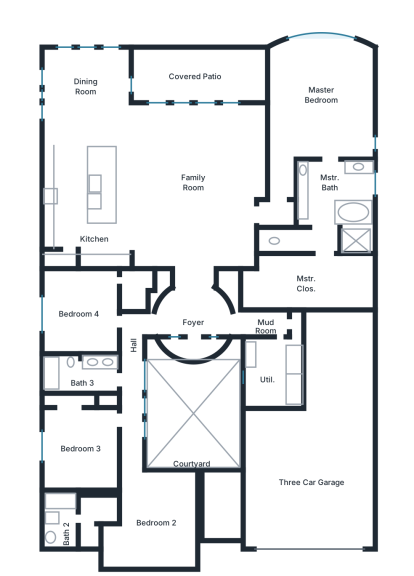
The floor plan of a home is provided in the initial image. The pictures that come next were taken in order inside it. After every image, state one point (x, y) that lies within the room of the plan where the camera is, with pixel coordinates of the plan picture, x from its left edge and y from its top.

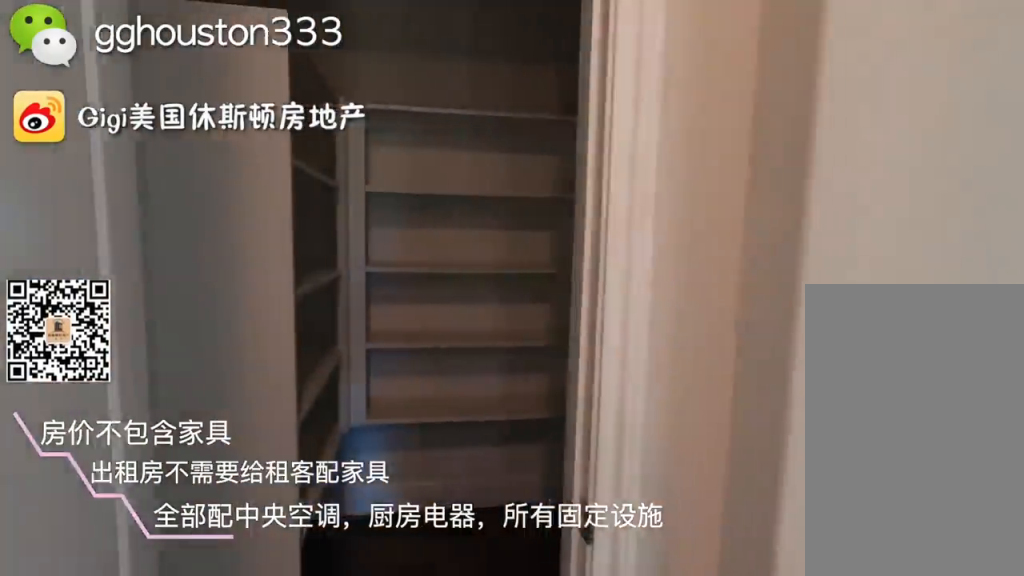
(141, 286)
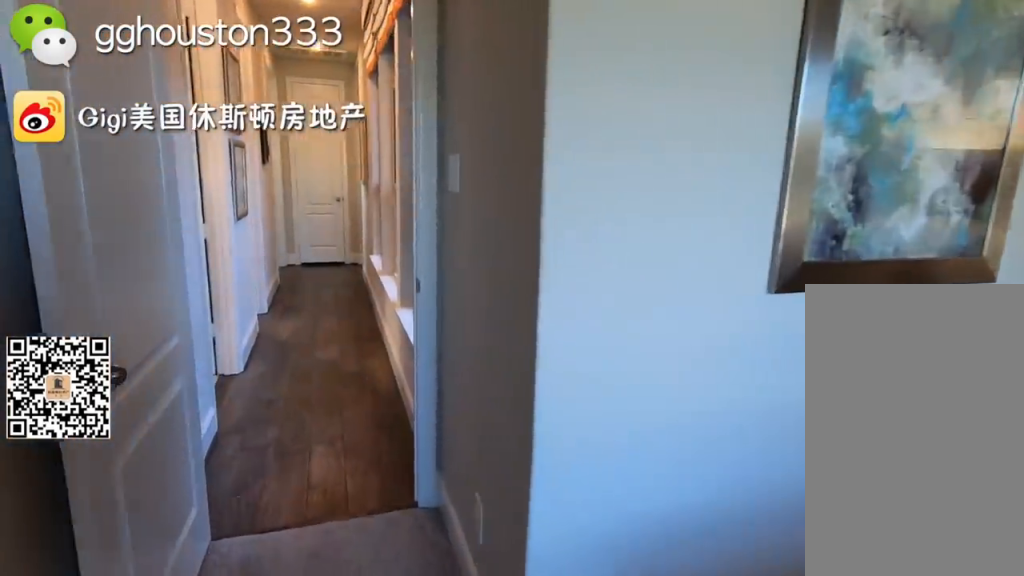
(152, 519)
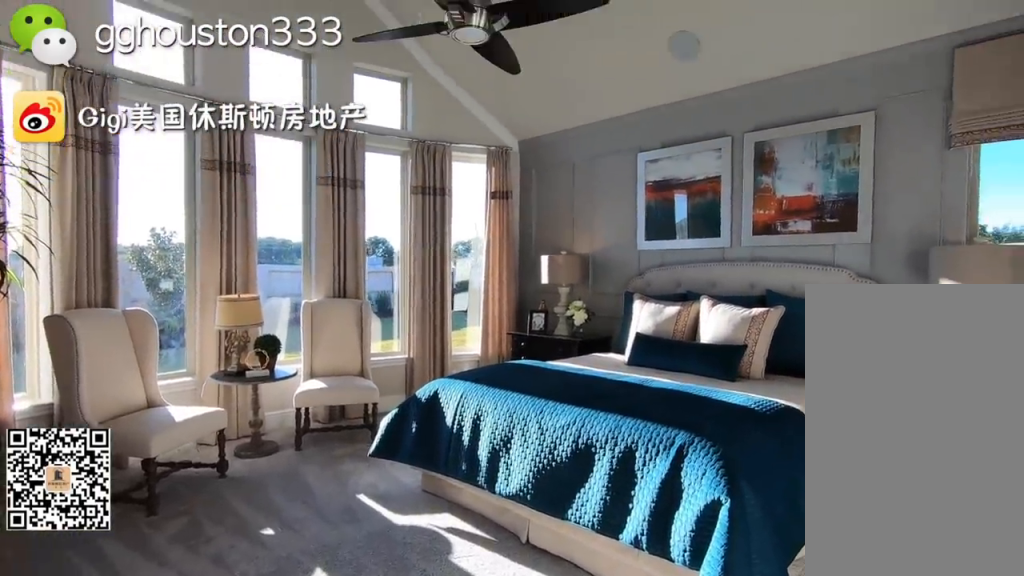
(322, 90)
